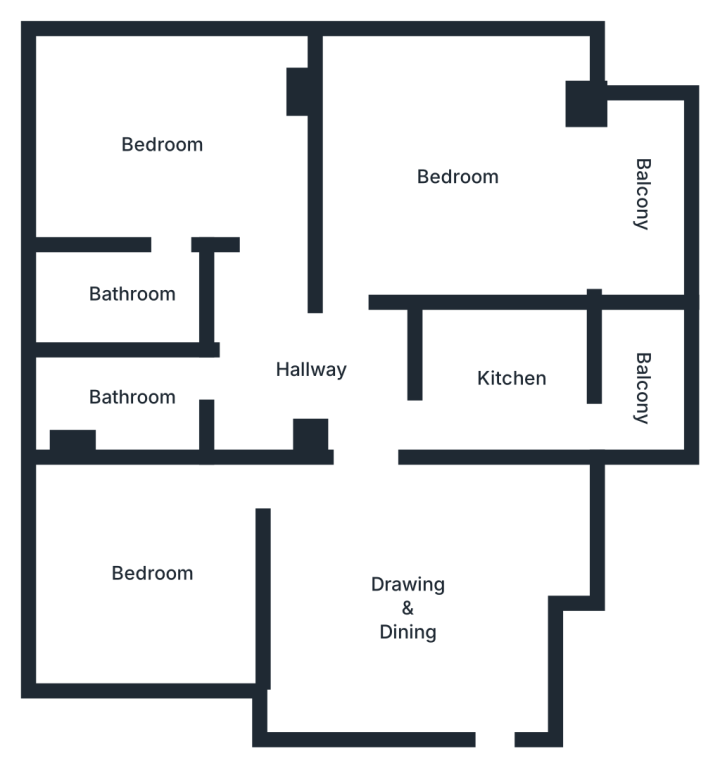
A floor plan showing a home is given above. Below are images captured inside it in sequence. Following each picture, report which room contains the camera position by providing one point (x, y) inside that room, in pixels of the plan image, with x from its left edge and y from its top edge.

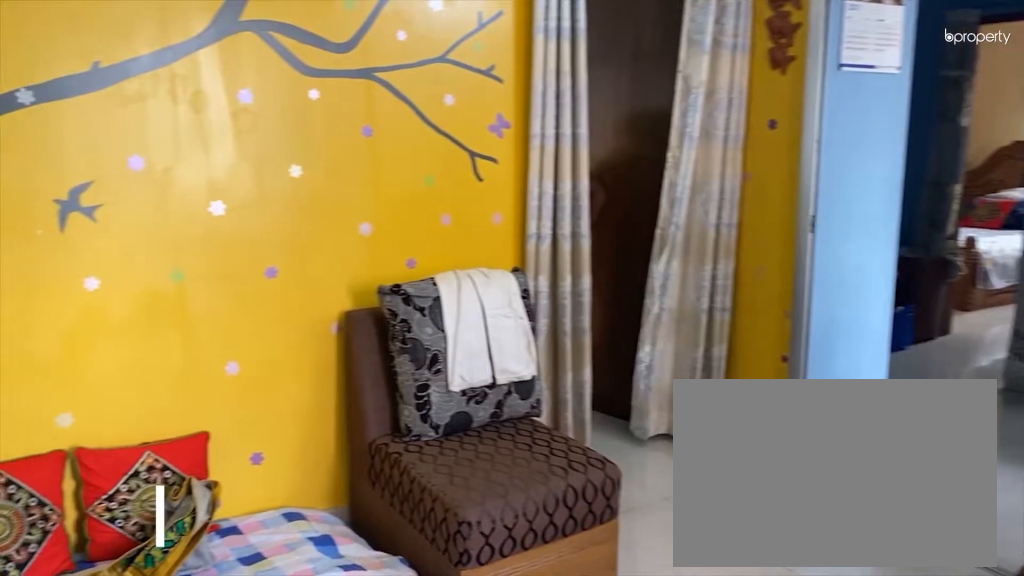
(413, 609)
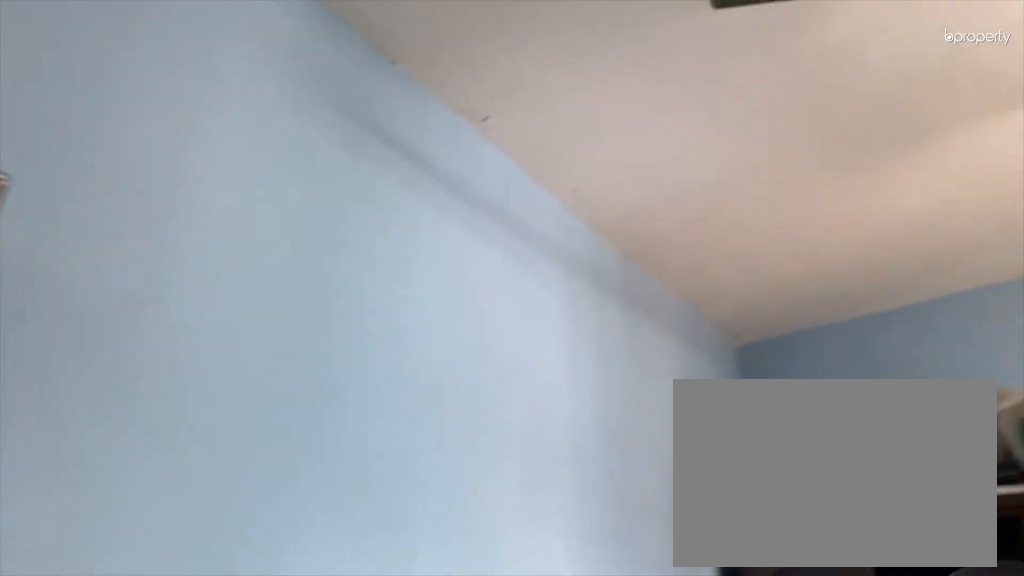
(155, 570)
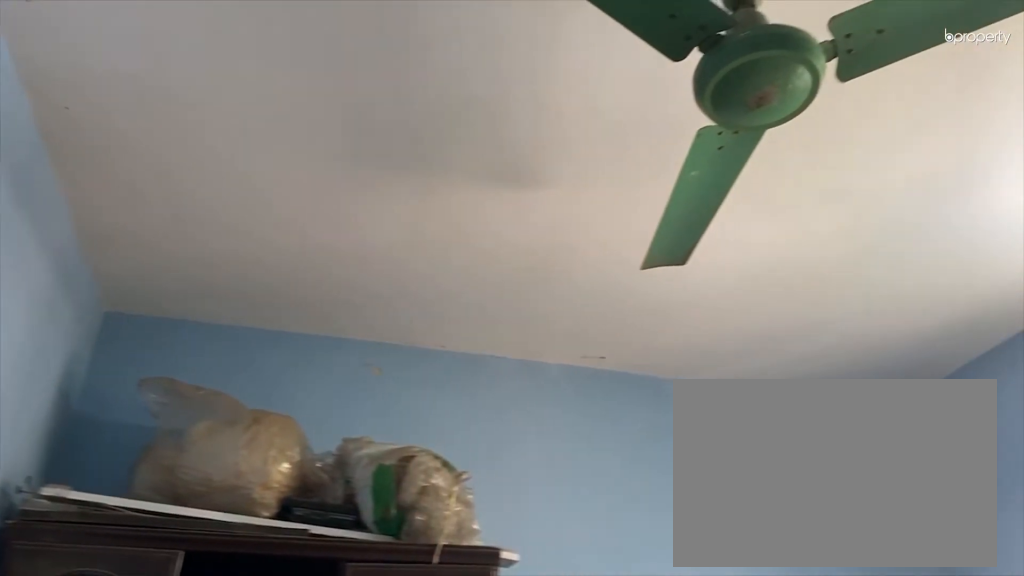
(155, 570)
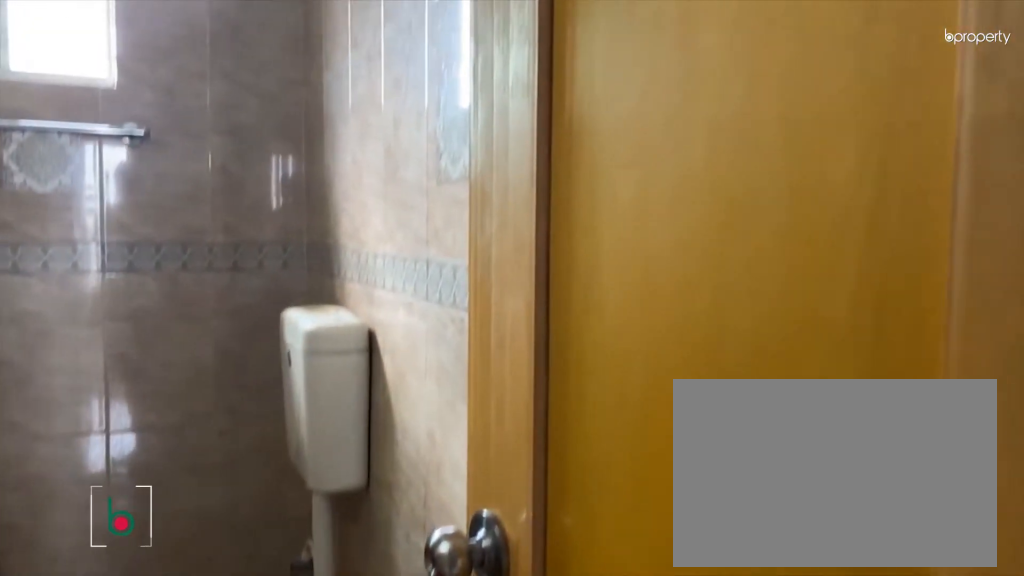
(128, 400)
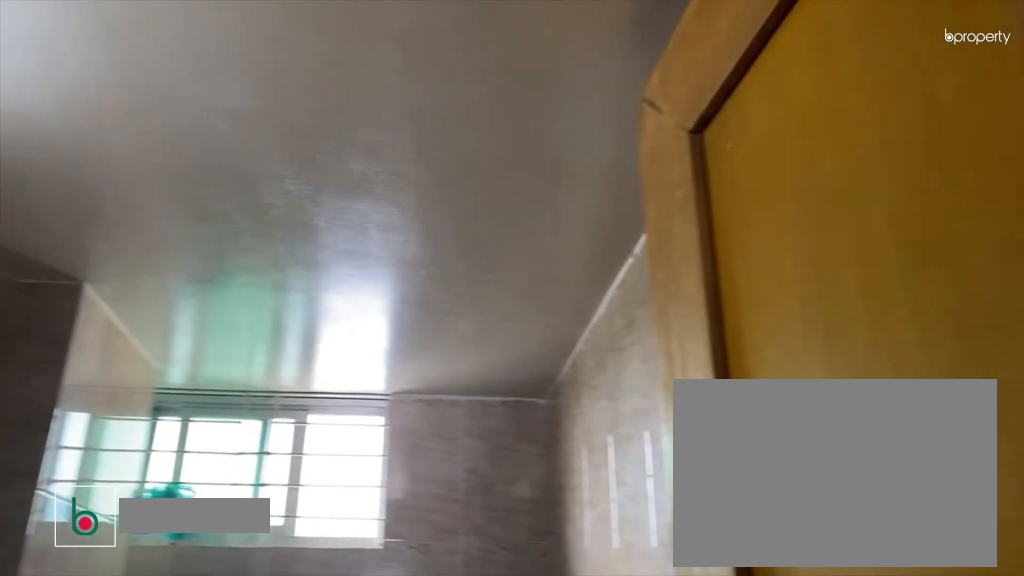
(128, 400)
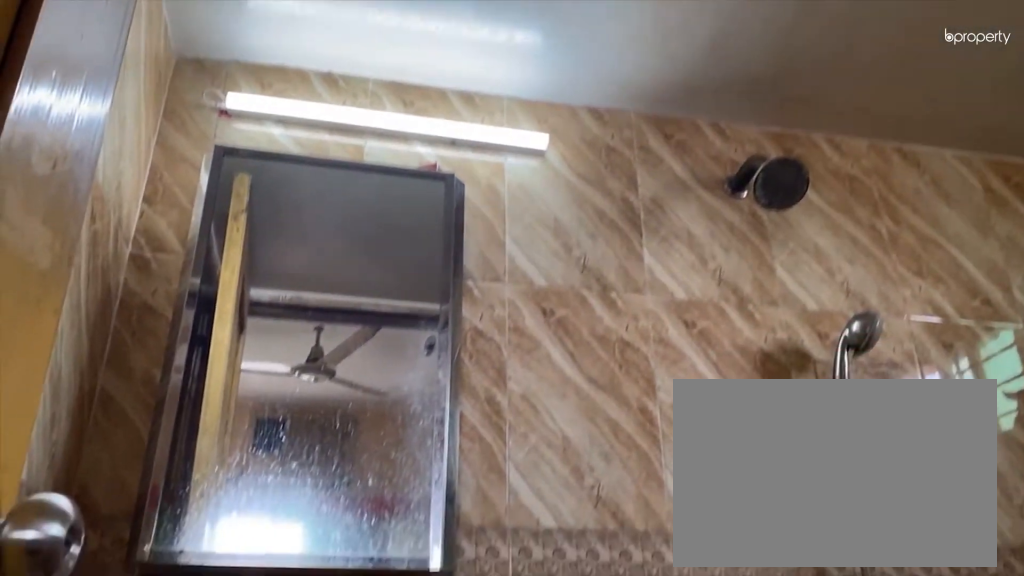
(132, 300)
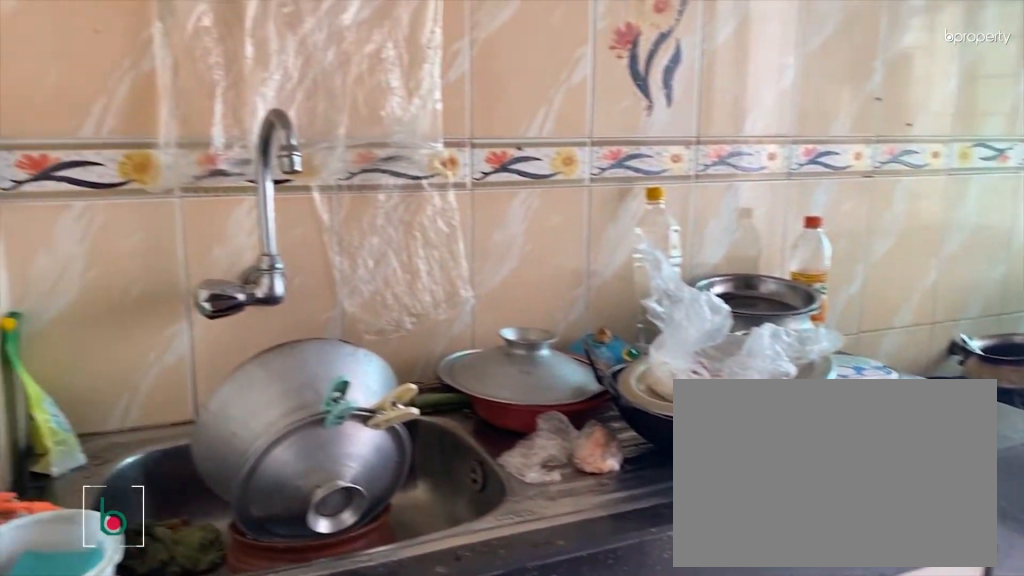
(513, 378)
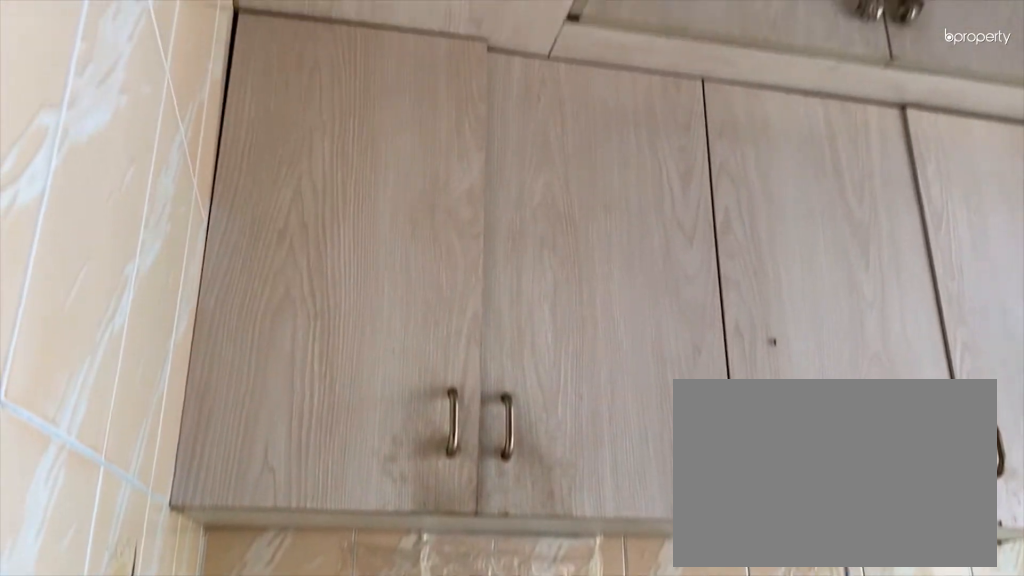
(513, 378)
